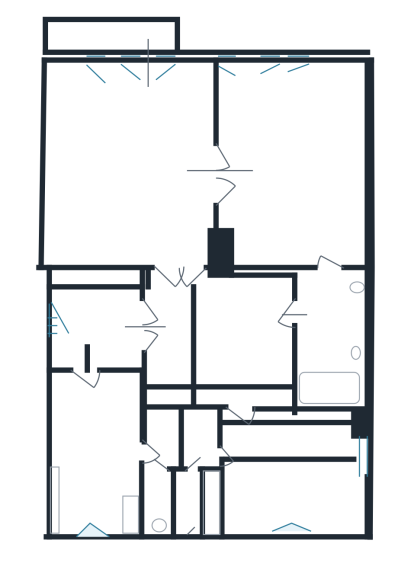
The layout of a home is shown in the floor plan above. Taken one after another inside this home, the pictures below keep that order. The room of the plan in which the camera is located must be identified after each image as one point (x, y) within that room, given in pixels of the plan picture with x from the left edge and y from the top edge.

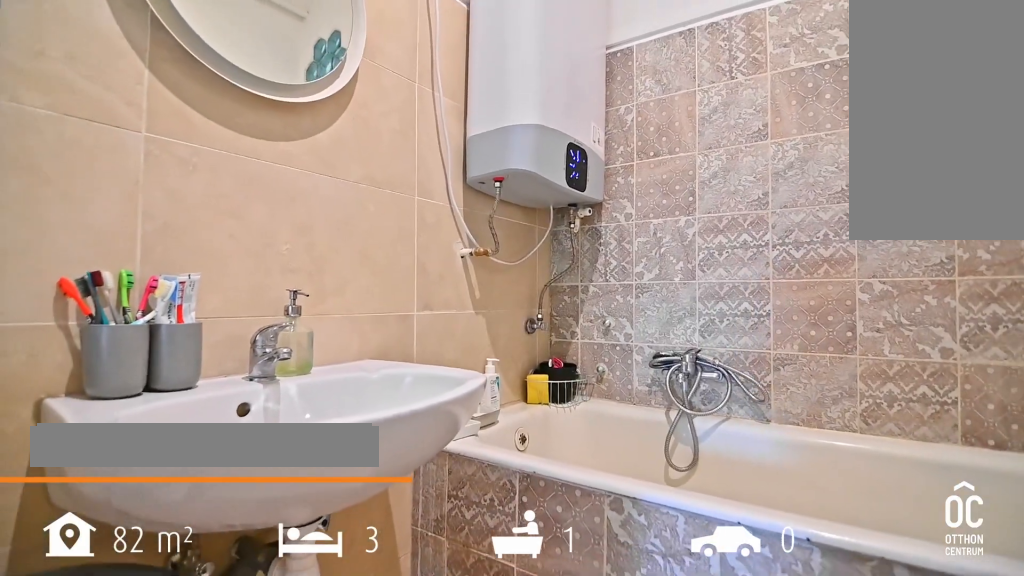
(326, 341)
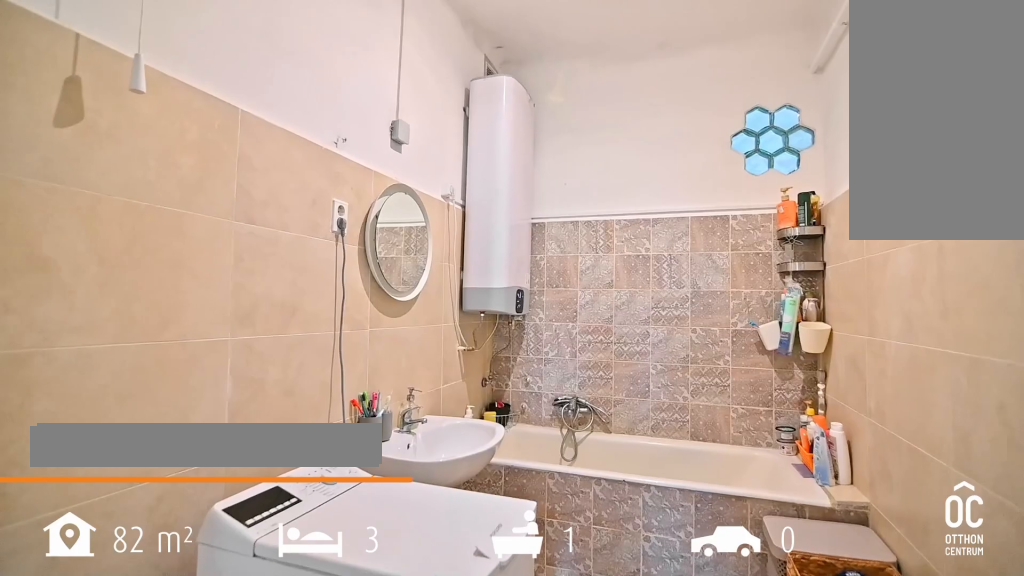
(326, 341)
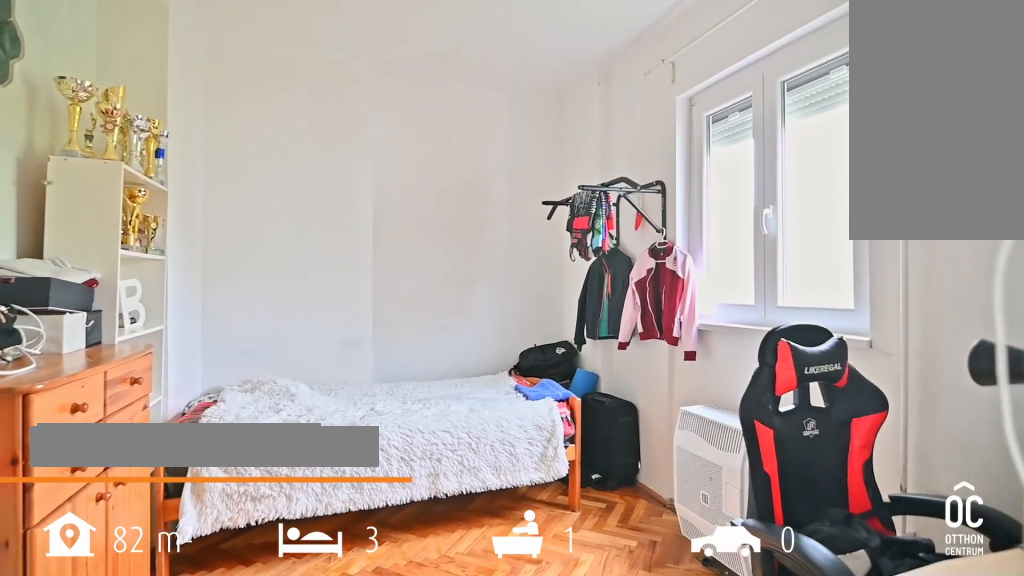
(291, 470)
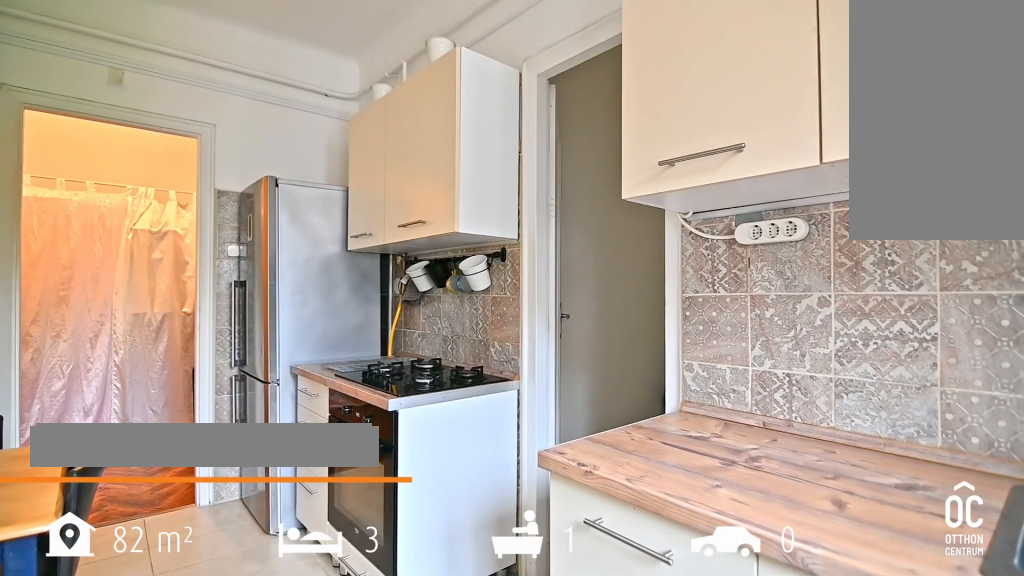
(96, 449)
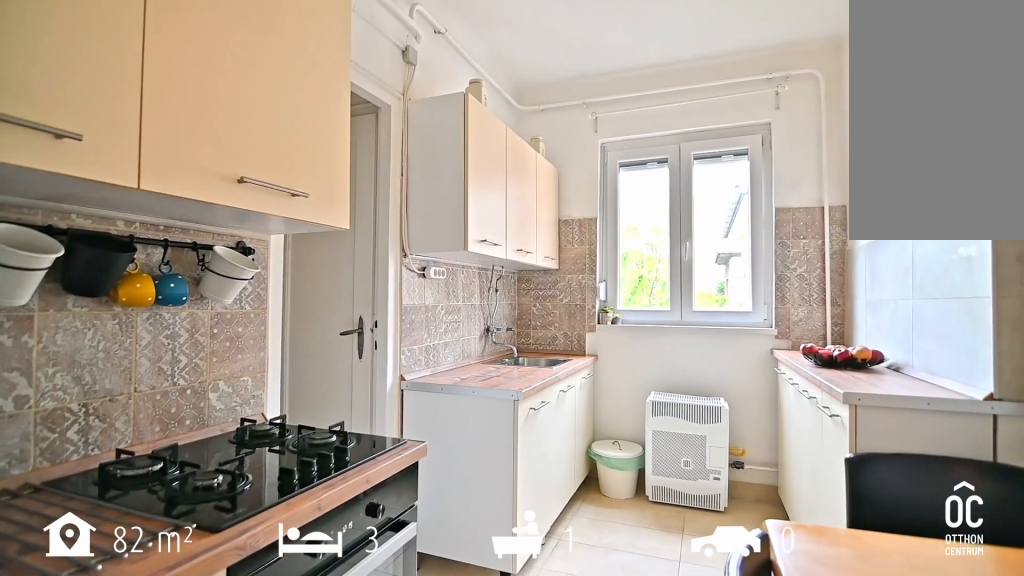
(96, 449)
